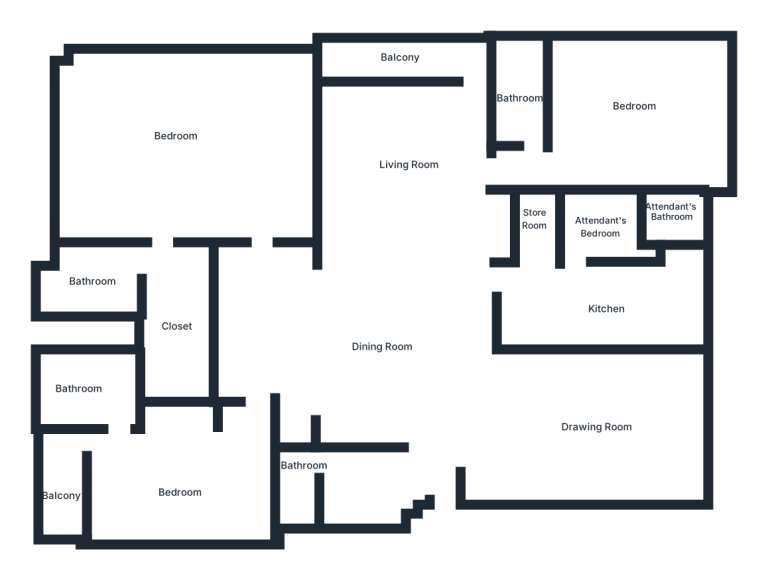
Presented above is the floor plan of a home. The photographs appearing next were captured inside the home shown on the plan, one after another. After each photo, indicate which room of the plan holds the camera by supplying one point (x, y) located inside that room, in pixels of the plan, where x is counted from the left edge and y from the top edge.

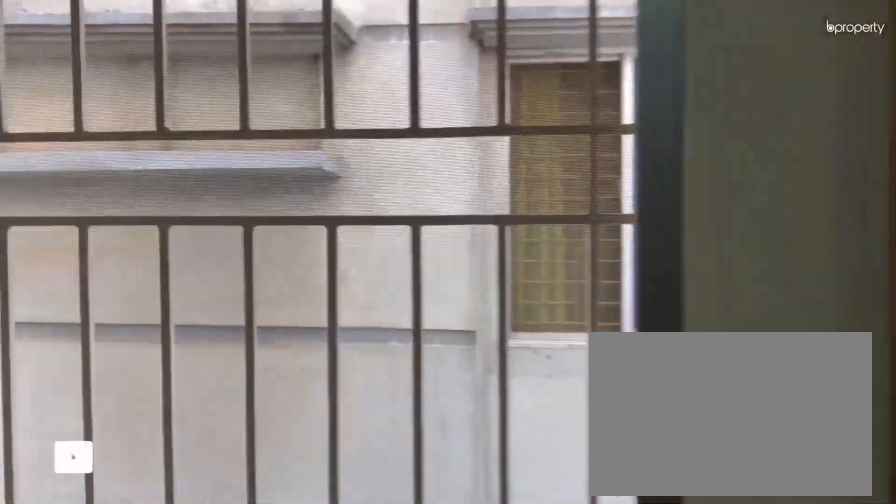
(426, 56)
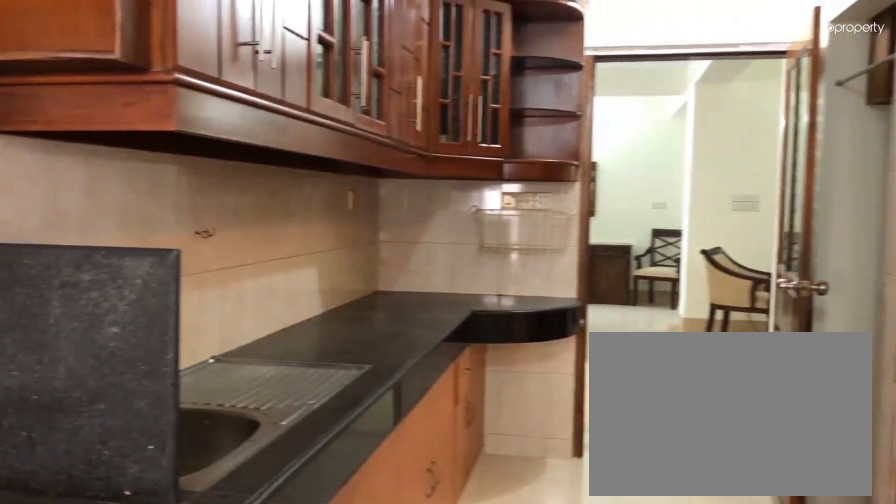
(595, 311)
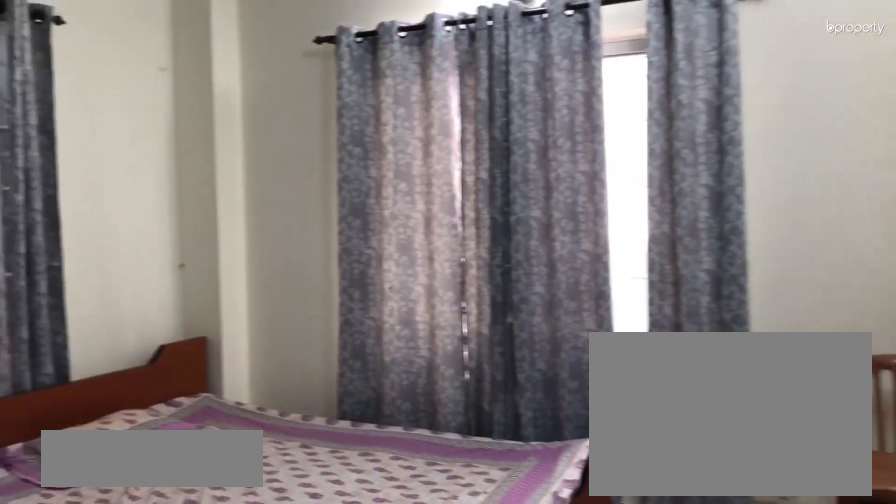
(619, 115)
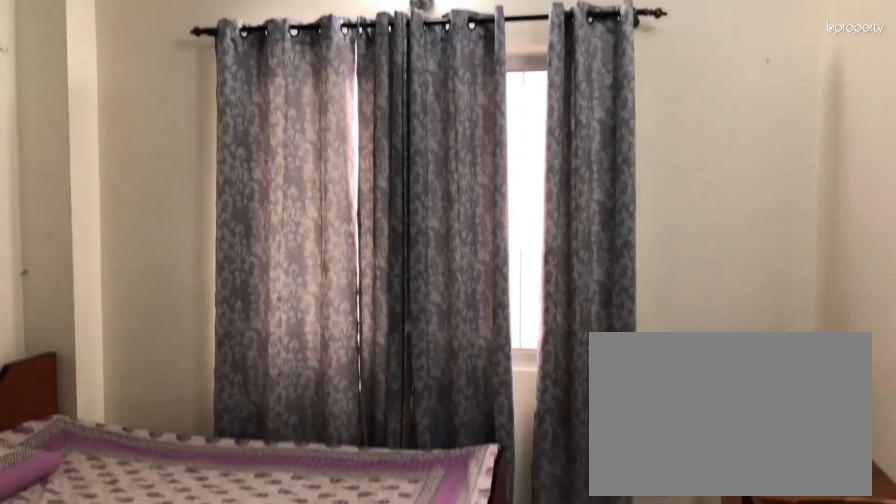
(619, 115)
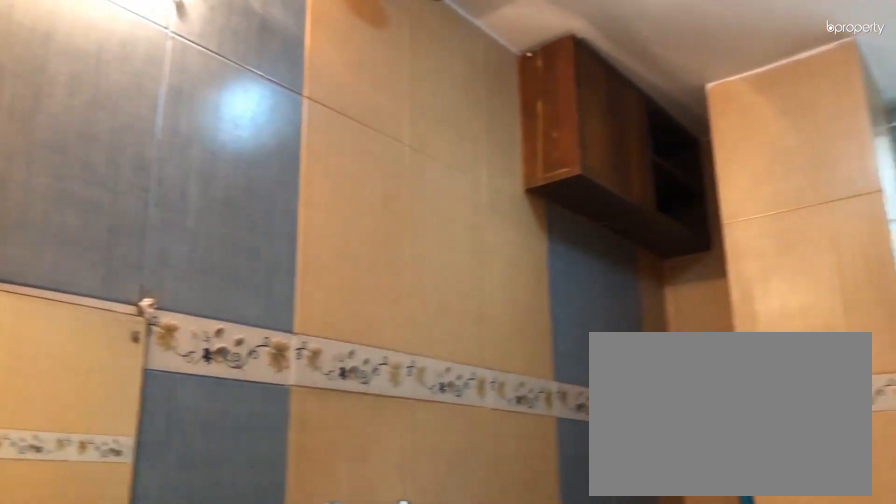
(522, 88)
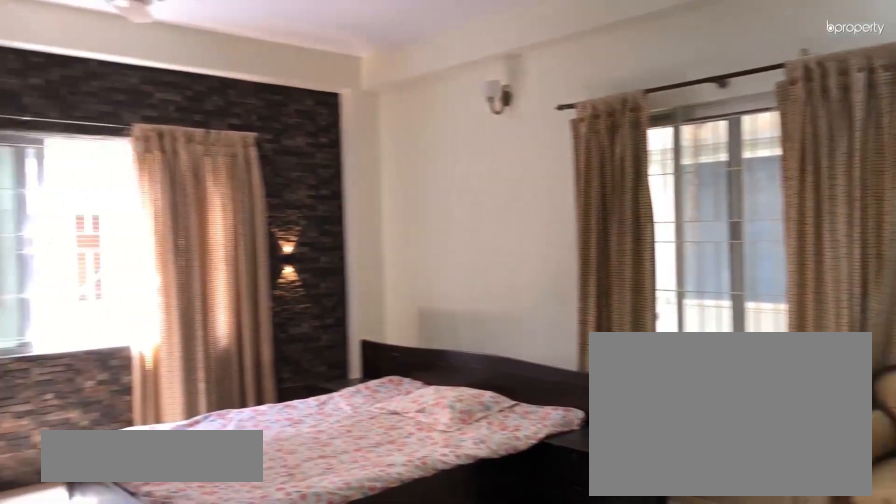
(179, 146)
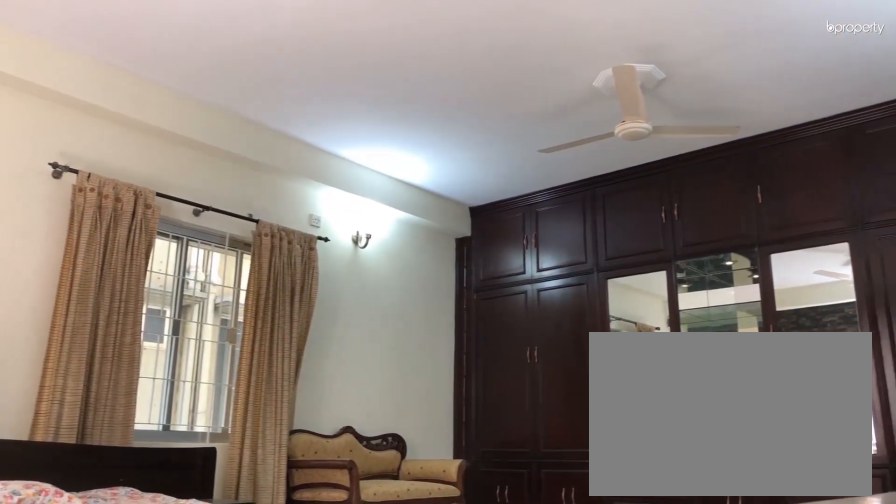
(167, 154)
